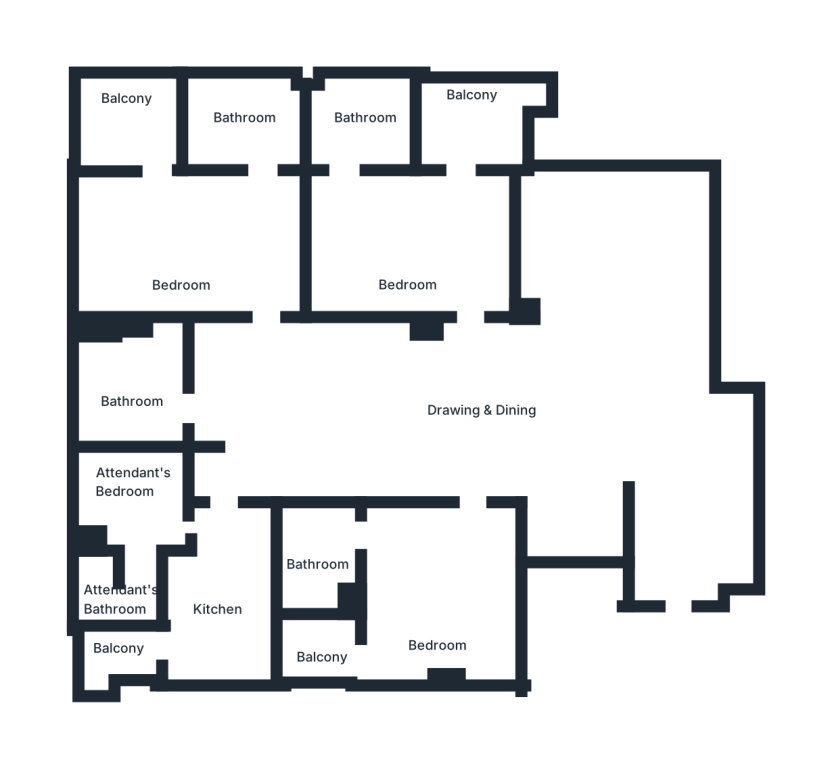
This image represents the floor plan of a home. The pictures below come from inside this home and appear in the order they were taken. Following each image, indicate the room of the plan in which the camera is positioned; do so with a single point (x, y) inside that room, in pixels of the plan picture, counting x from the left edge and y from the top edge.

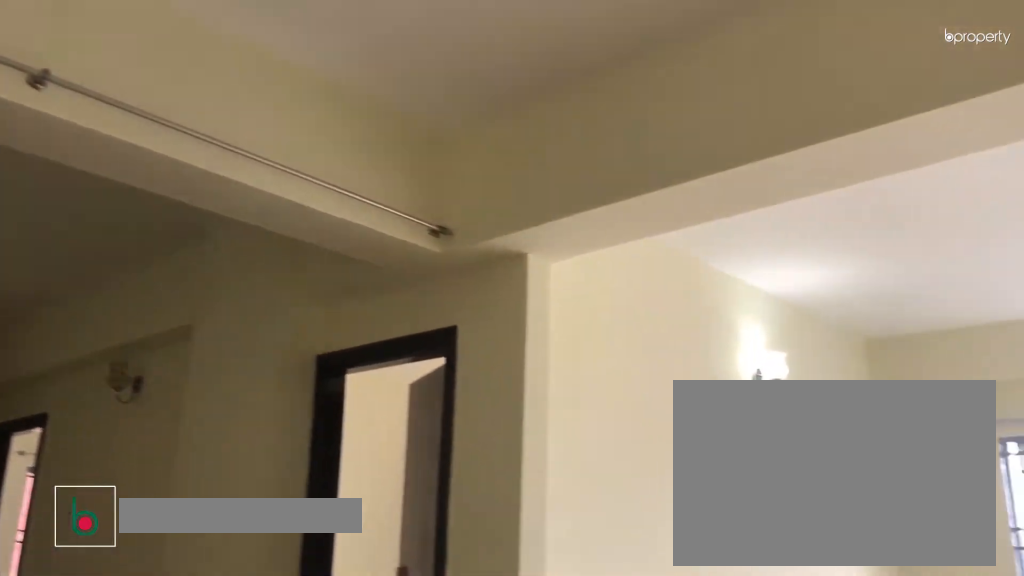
(524, 423)
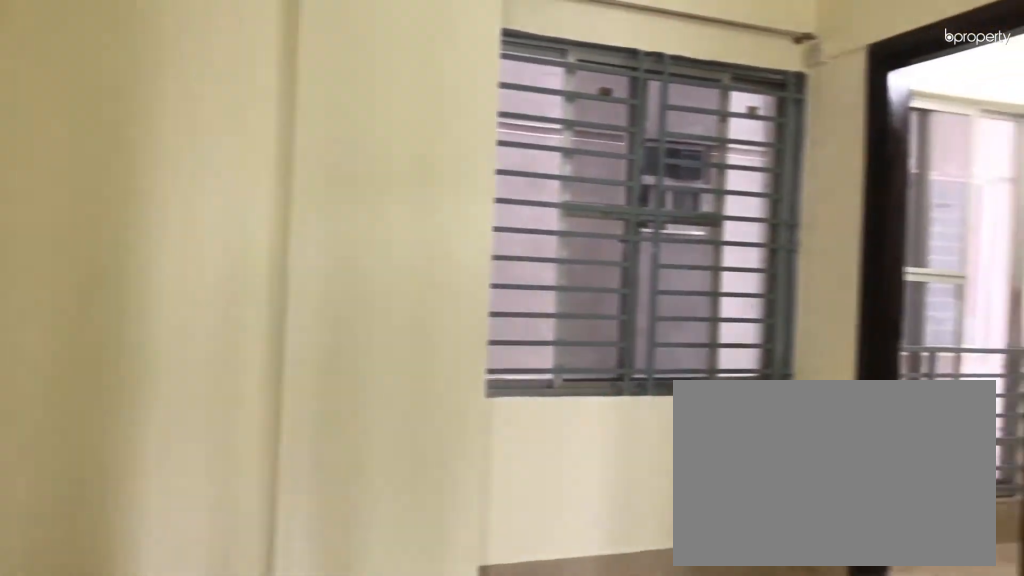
(433, 583)
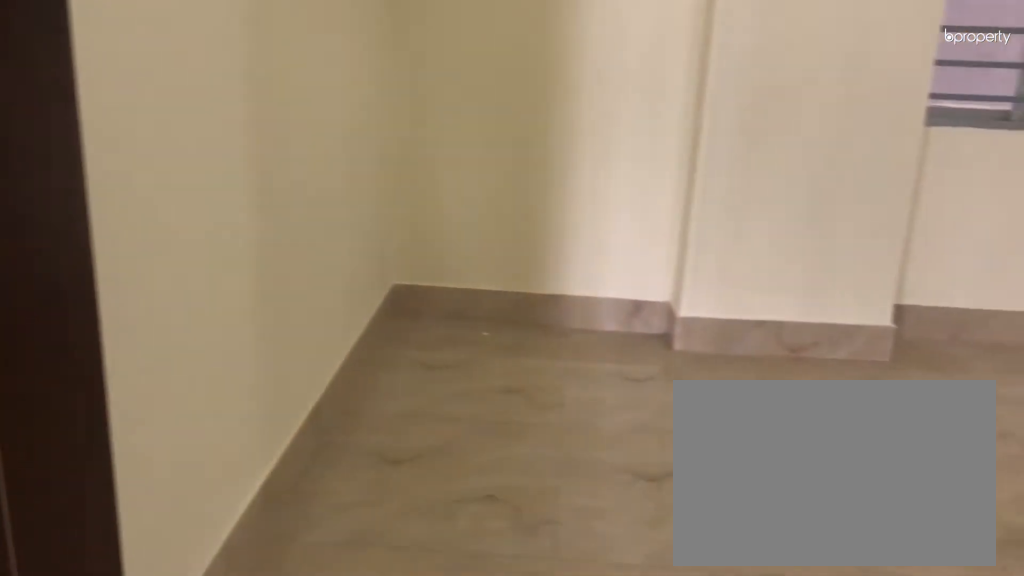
(433, 583)
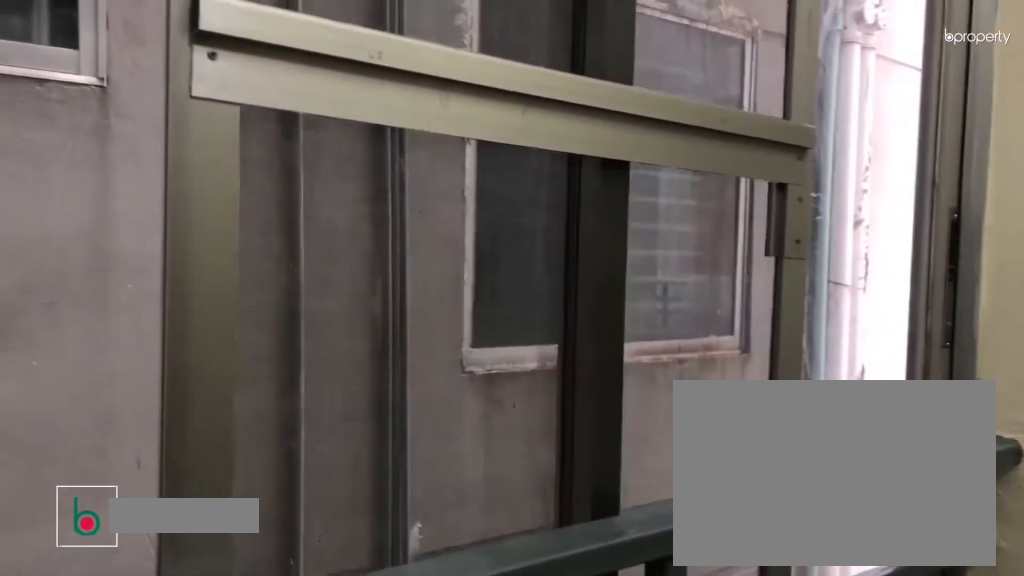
(322, 655)
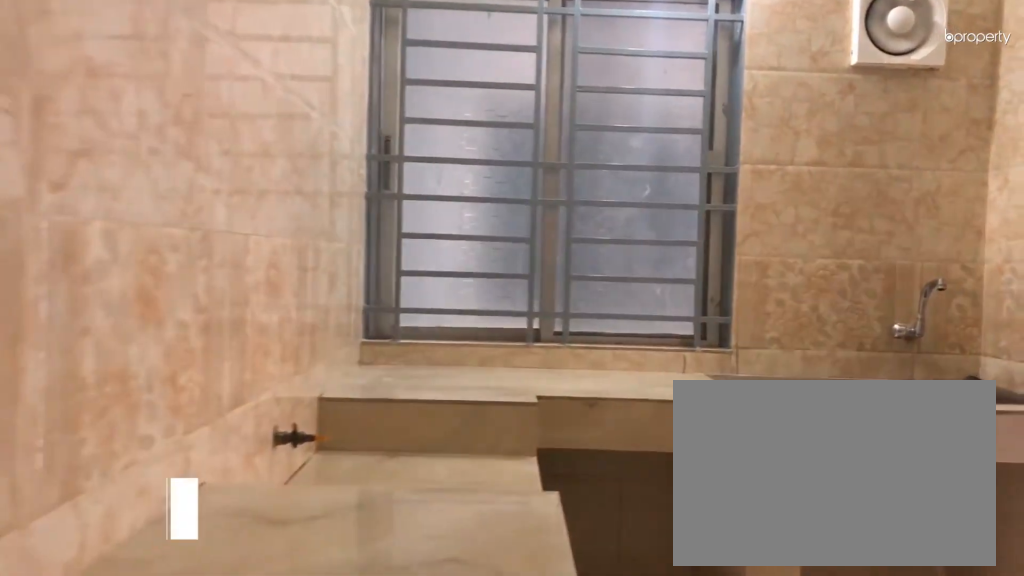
(225, 602)
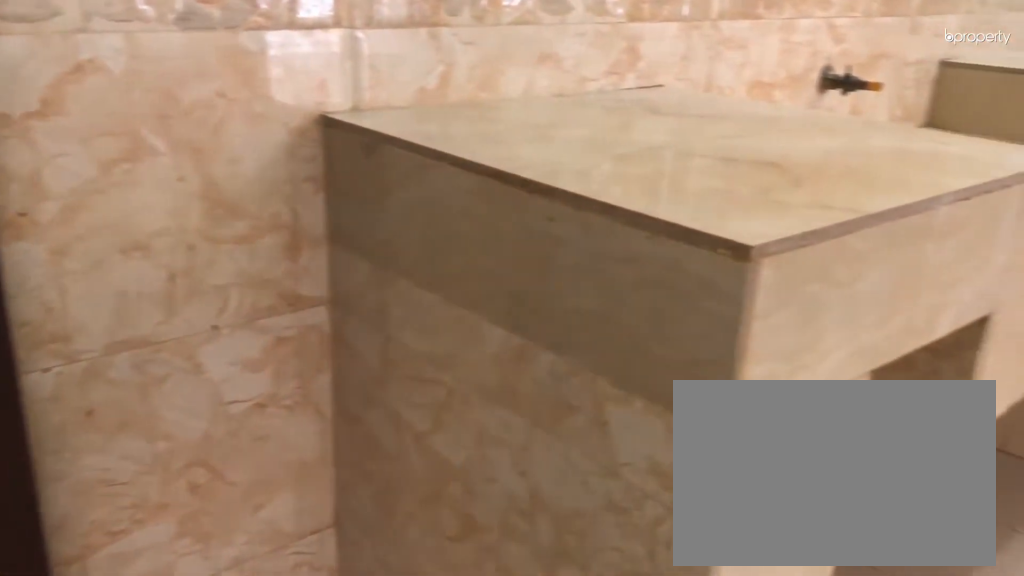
(225, 602)
